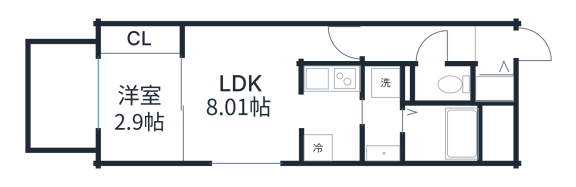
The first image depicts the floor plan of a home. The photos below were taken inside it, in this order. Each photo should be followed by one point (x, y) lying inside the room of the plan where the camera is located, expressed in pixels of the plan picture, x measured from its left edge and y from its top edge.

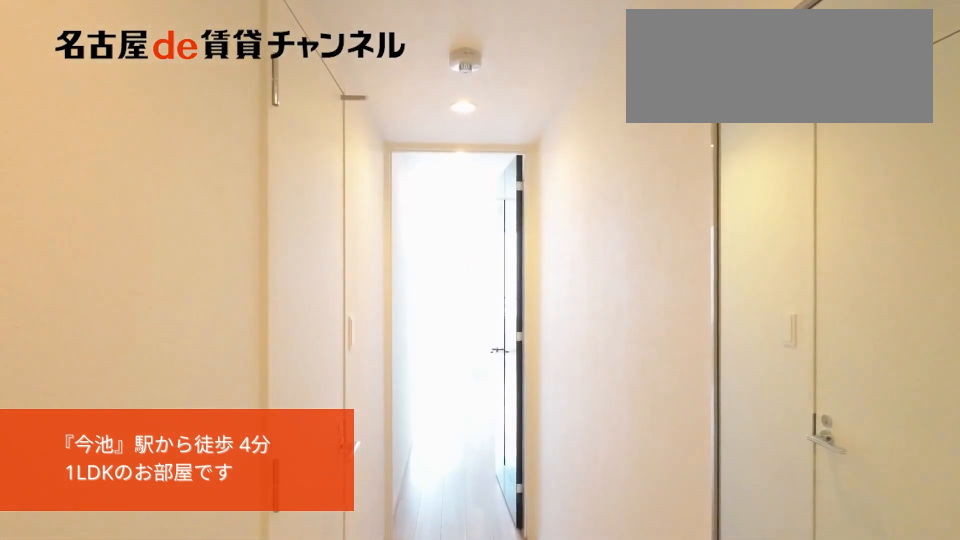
(494, 49)
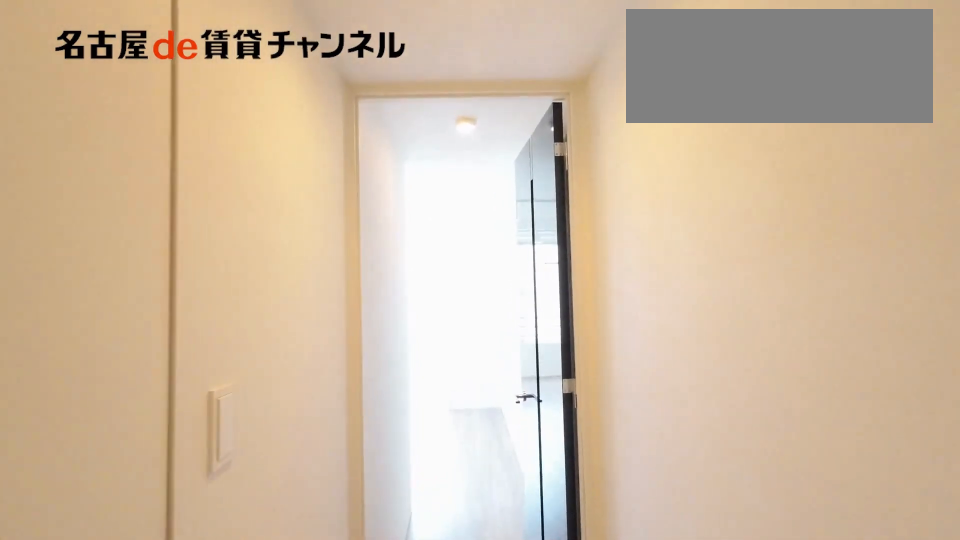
(494, 49)
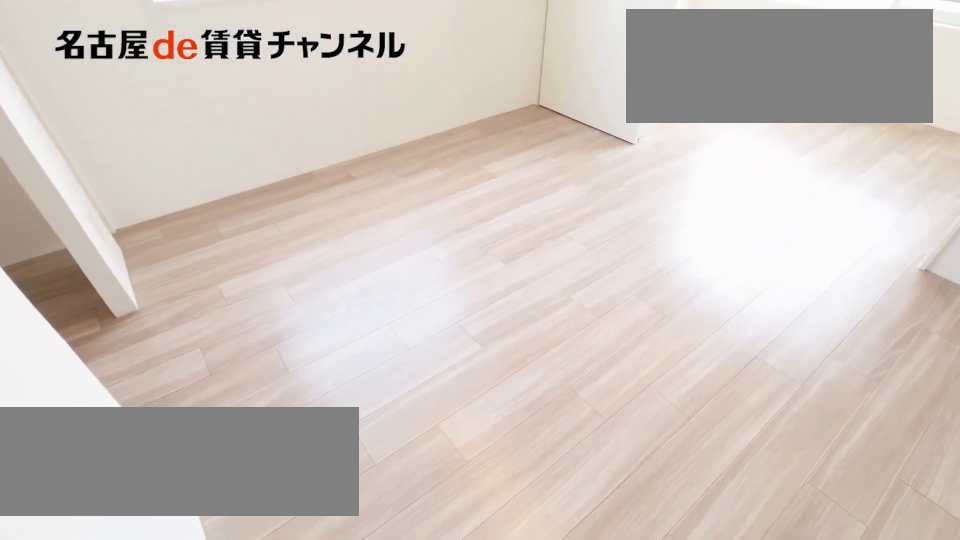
(250, 86)
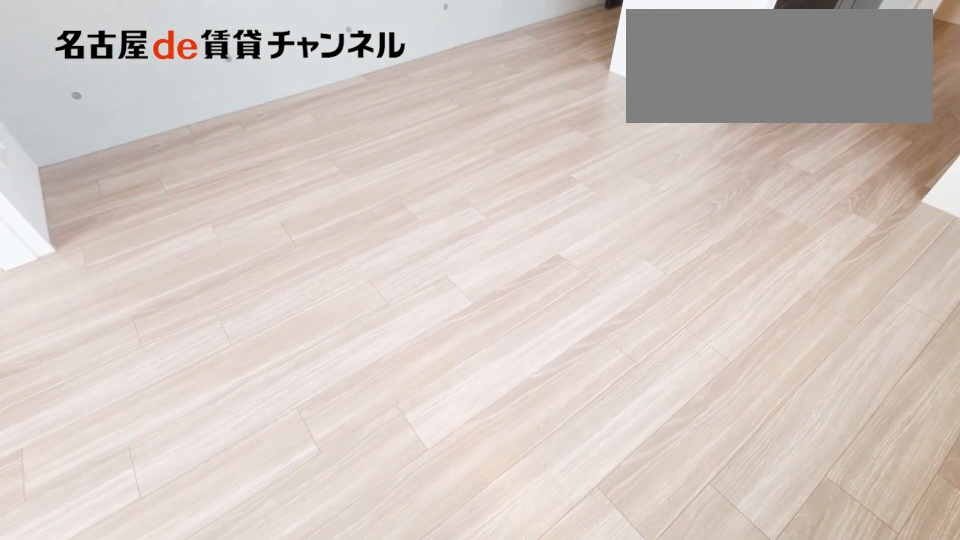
(250, 86)
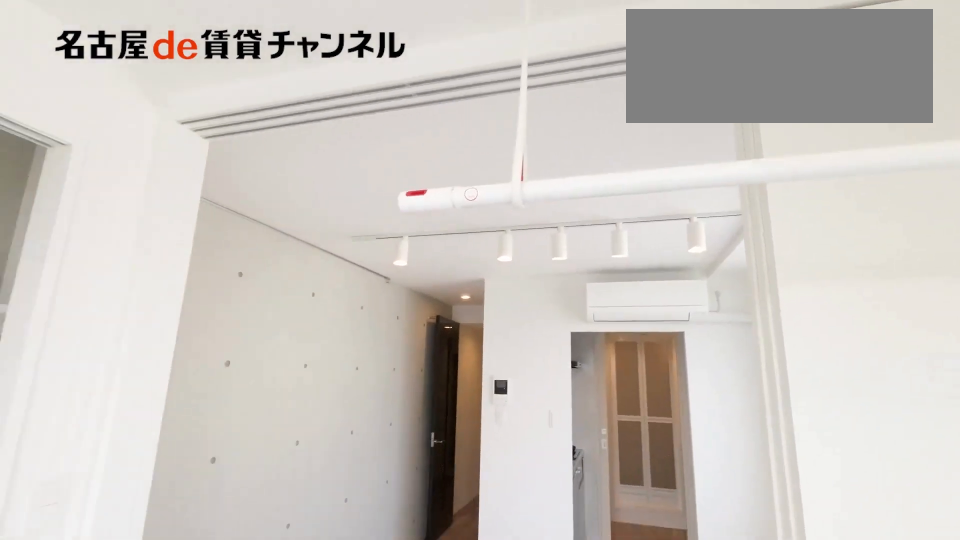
(139, 108)
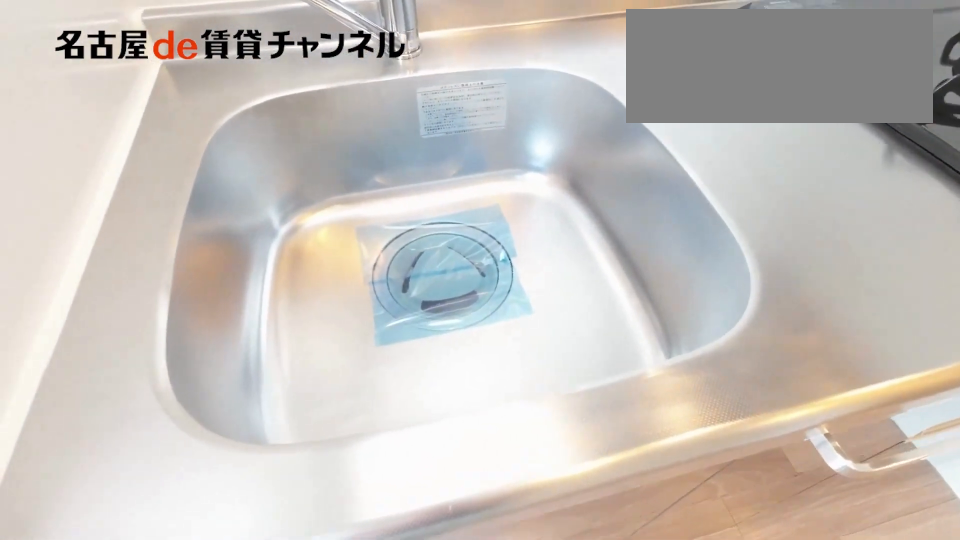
(331, 114)
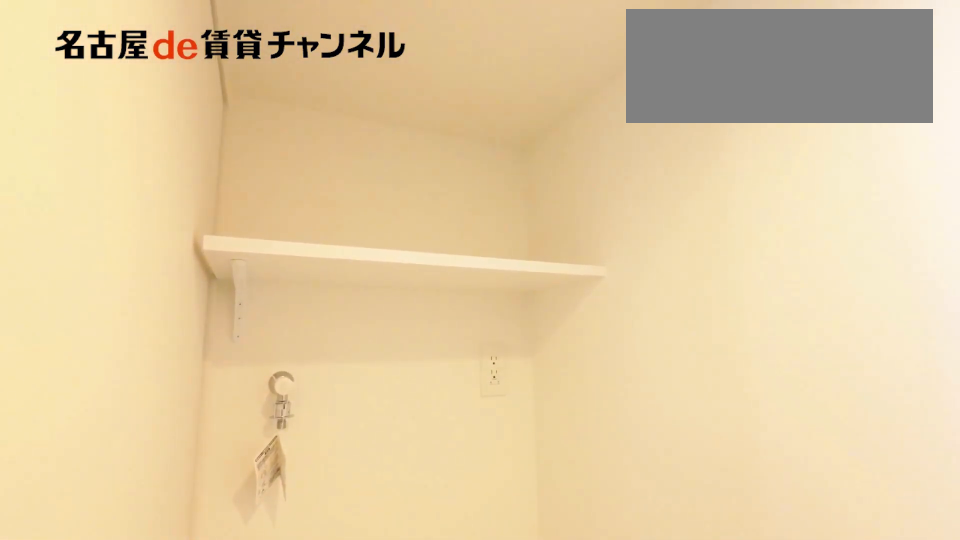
(381, 84)
